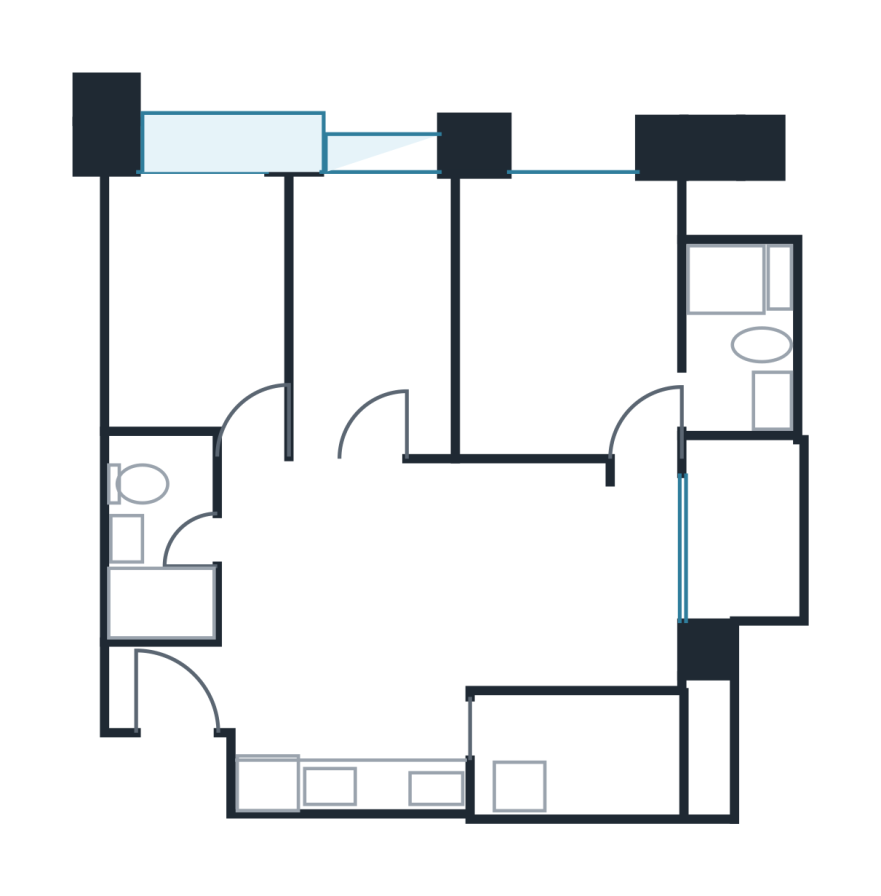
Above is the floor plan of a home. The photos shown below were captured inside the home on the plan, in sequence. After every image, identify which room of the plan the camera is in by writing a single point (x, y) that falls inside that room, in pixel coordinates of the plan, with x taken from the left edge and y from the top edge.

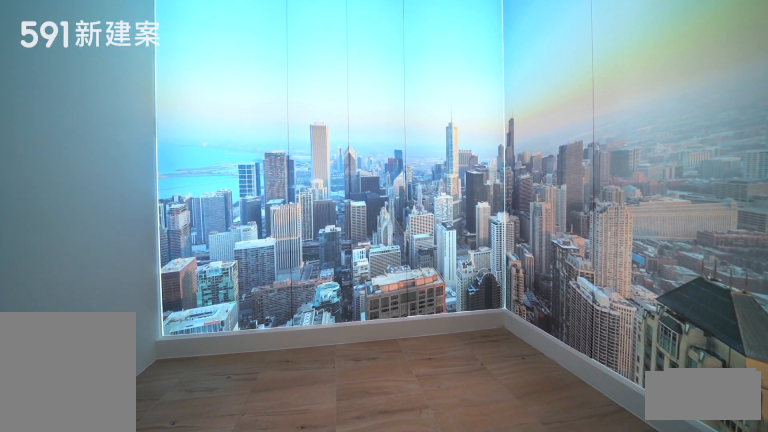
(741, 527)
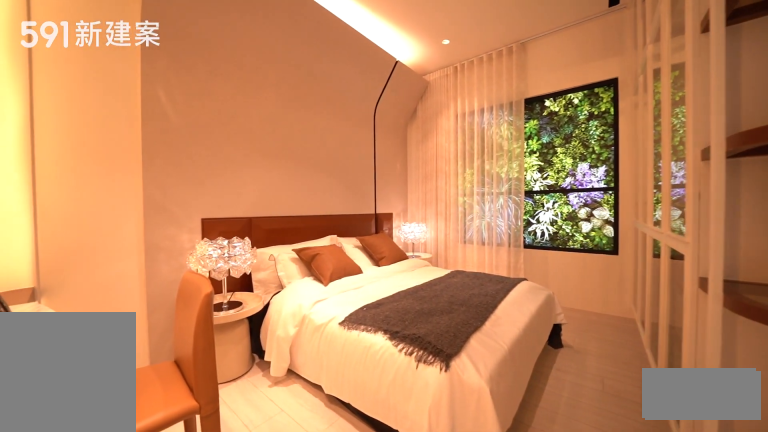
(567, 316)
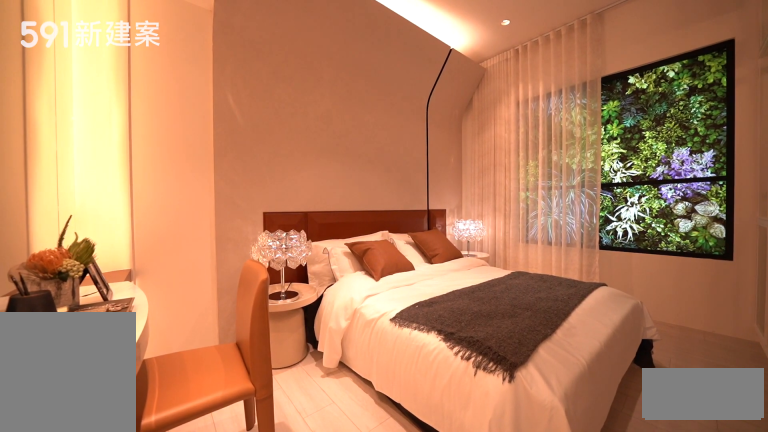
(567, 316)
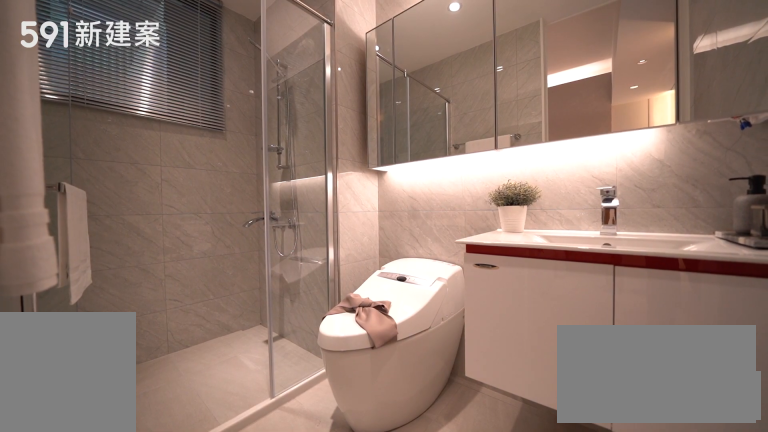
(742, 336)
